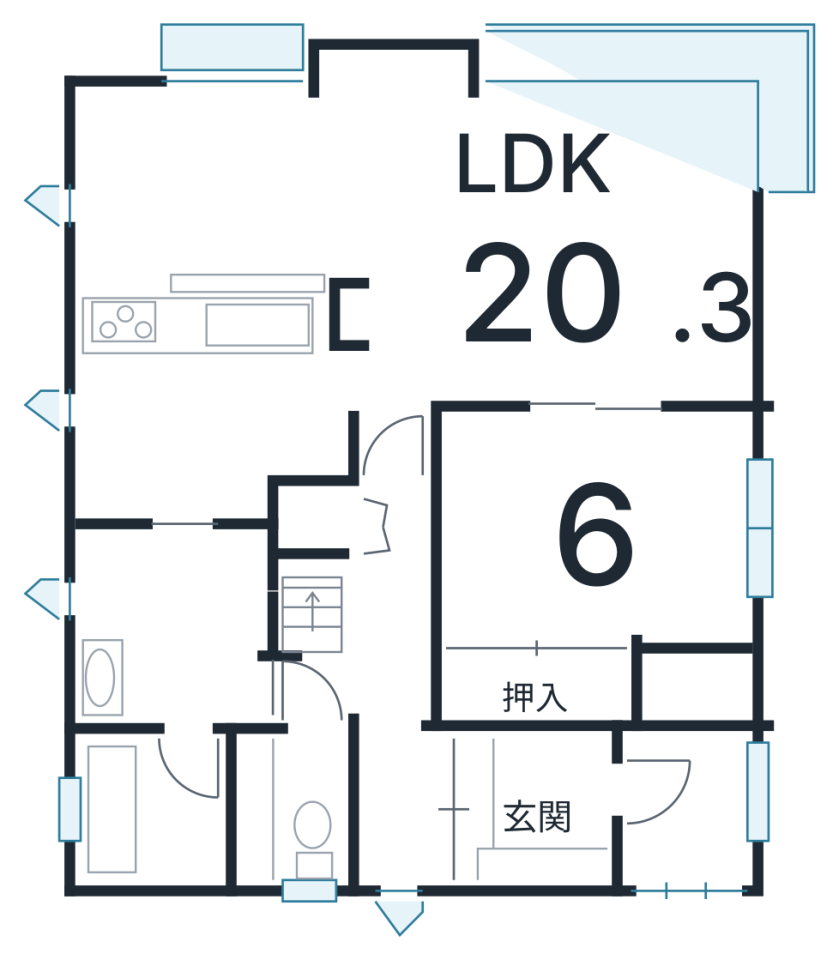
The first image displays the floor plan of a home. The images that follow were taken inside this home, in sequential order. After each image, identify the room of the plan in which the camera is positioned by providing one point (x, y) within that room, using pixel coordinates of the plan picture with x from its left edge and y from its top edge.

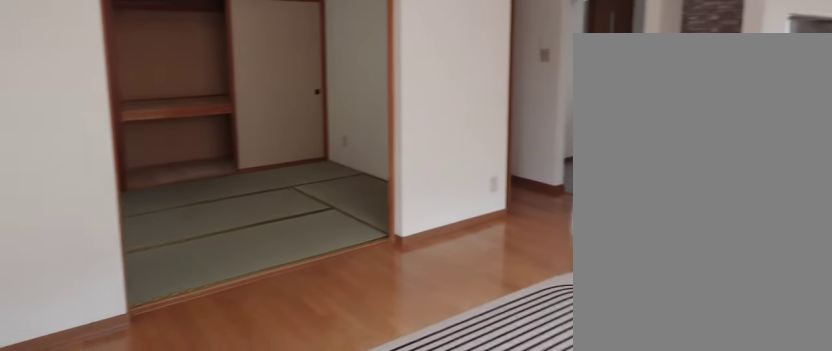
(554, 253)
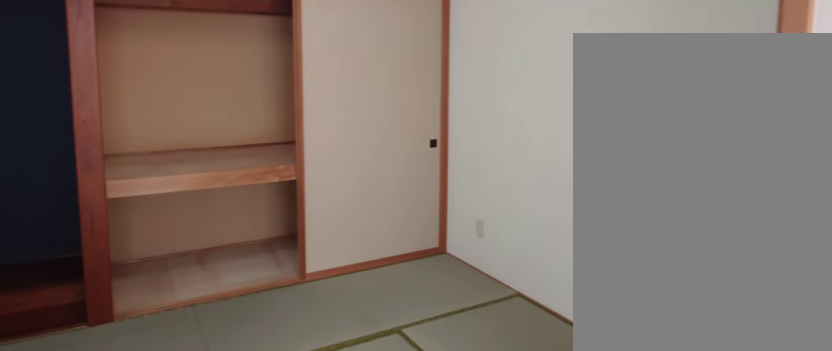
(579, 530)
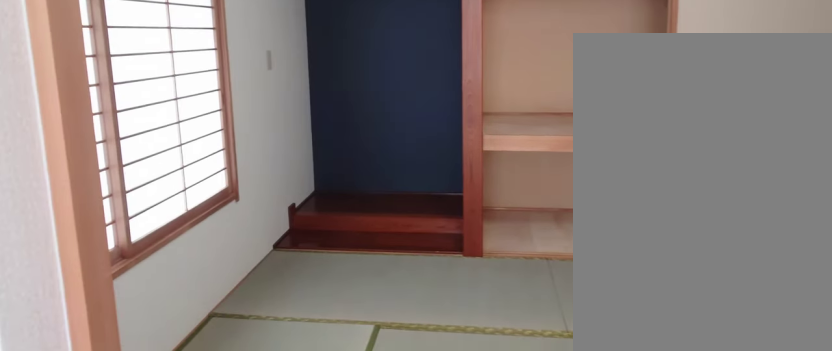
(579, 530)
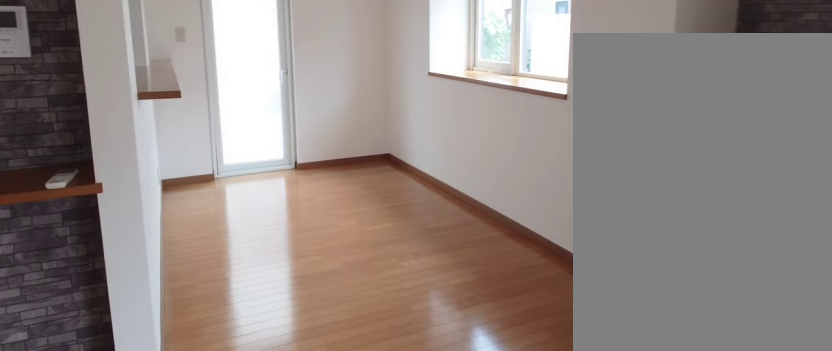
(210, 197)
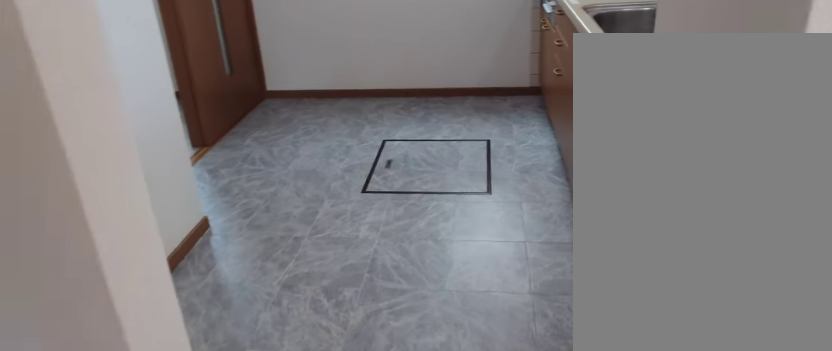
(212, 394)
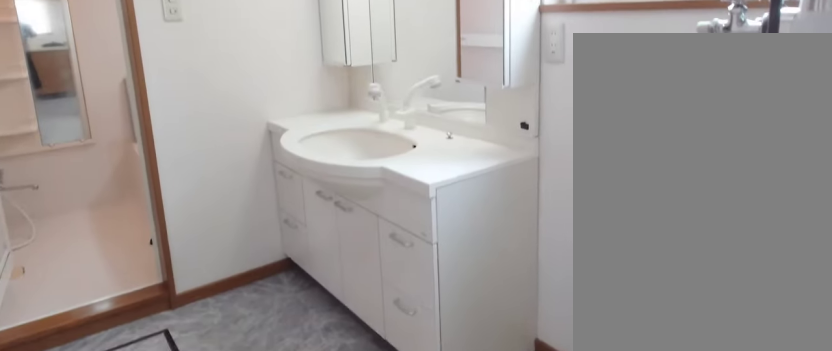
(161, 638)
